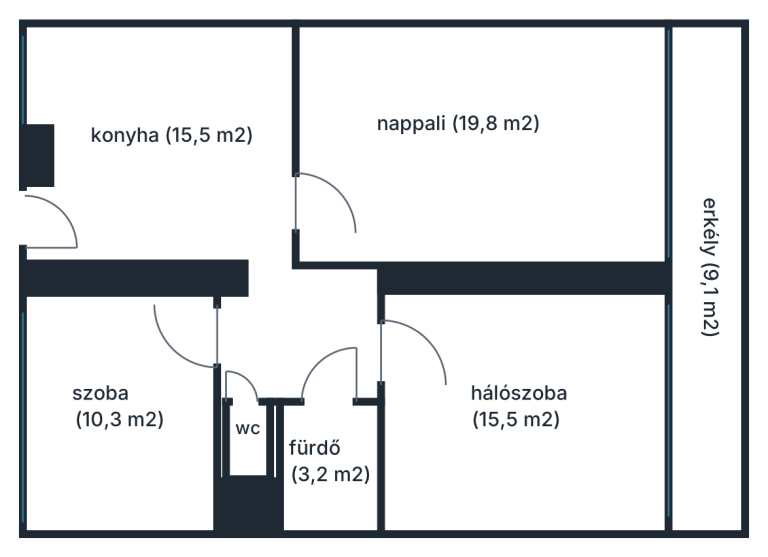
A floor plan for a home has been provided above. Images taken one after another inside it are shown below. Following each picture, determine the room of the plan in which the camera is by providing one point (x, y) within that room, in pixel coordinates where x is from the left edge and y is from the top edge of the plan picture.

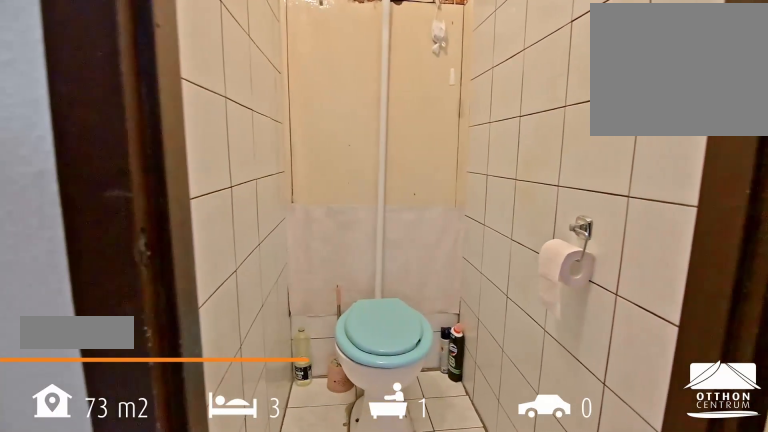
(247, 448)
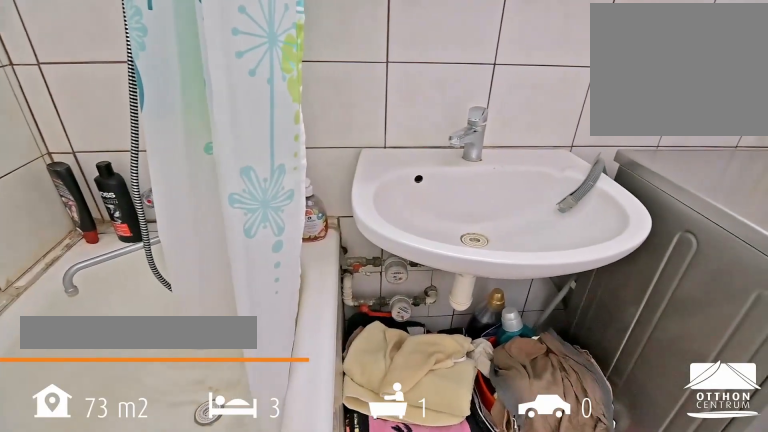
(329, 463)
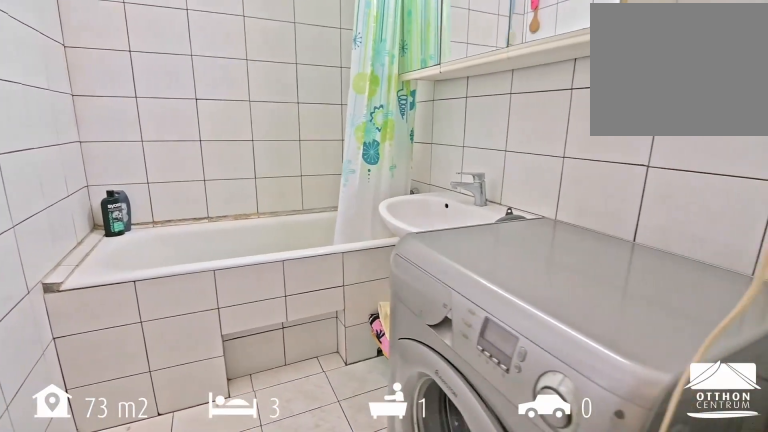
(329, 462)
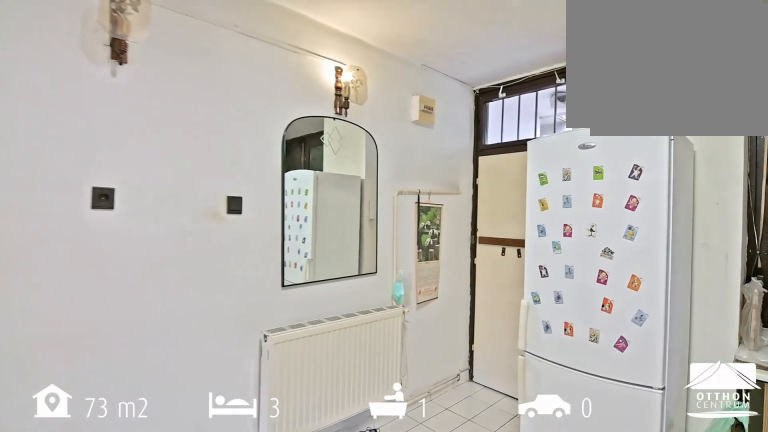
(163, 145)
